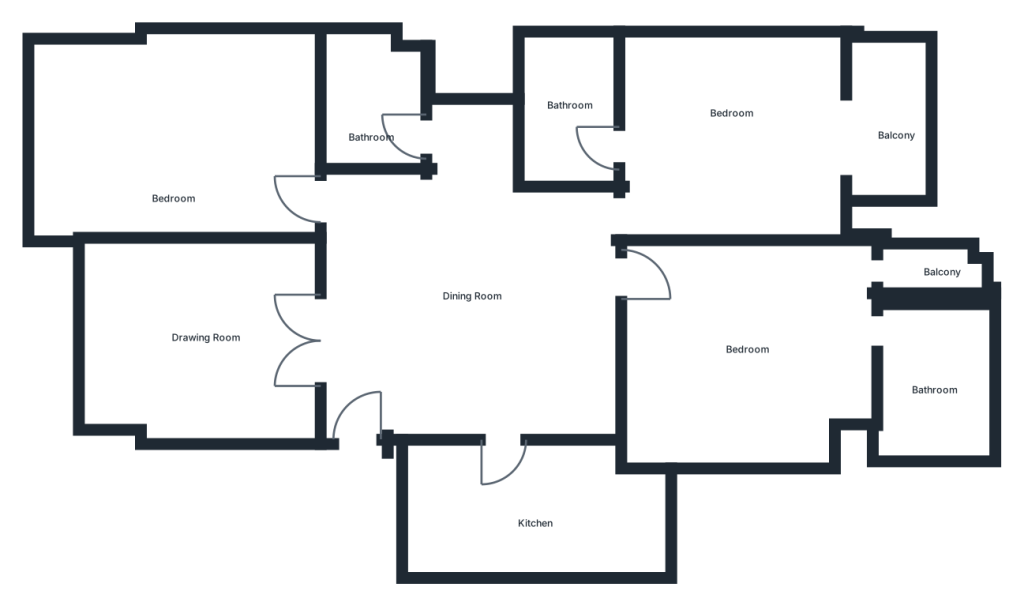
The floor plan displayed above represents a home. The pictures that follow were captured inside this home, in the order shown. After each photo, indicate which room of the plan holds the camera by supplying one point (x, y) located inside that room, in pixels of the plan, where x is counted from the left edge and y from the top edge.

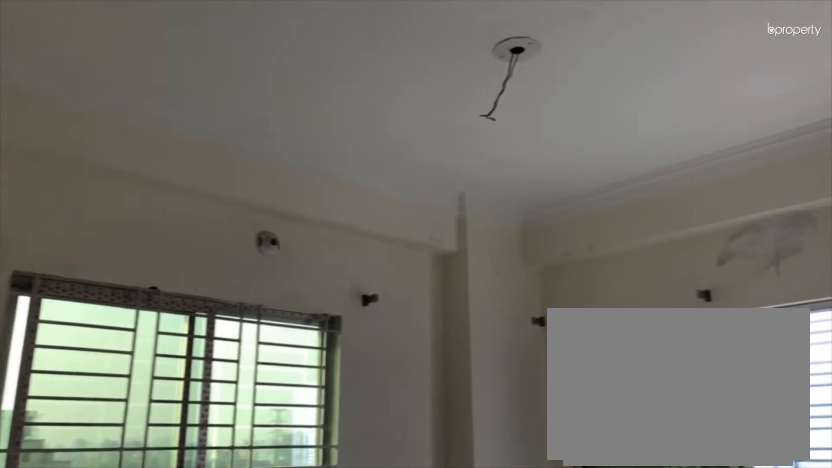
(731, 146)
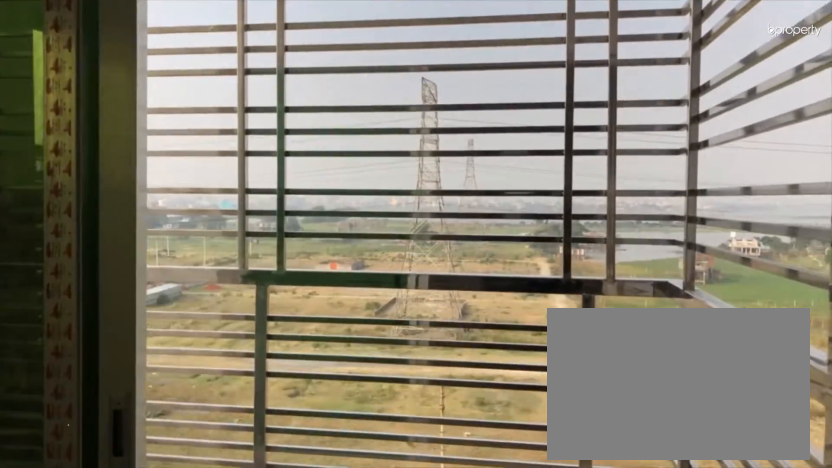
(902, 133)
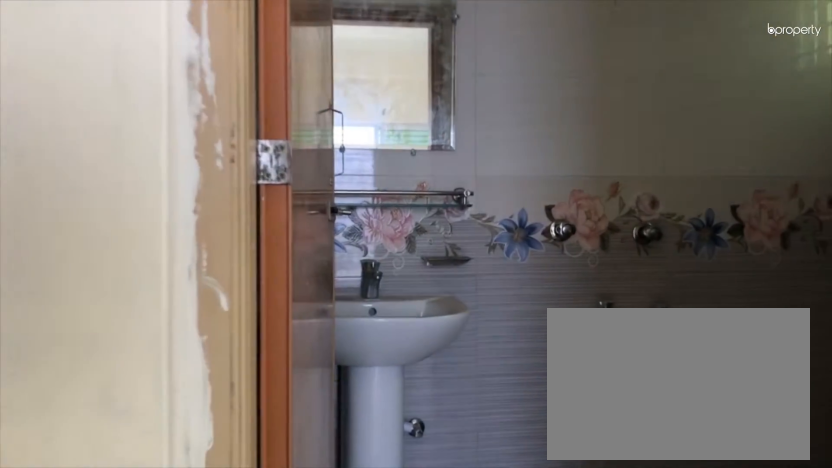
(575, 114)
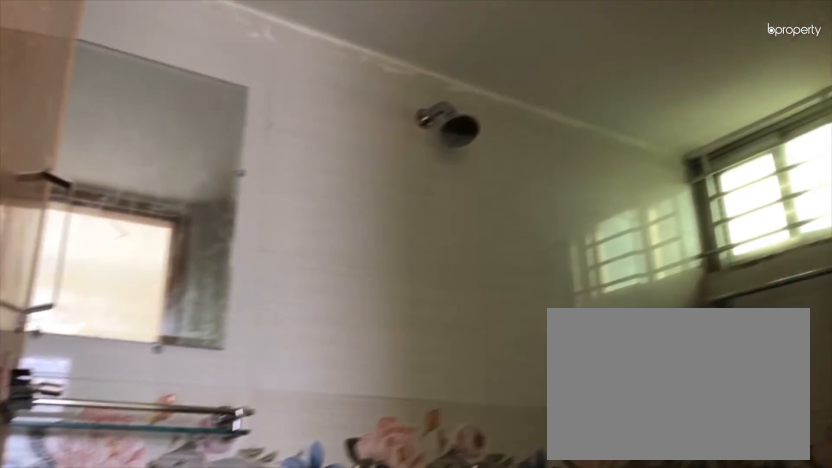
(575, 114)
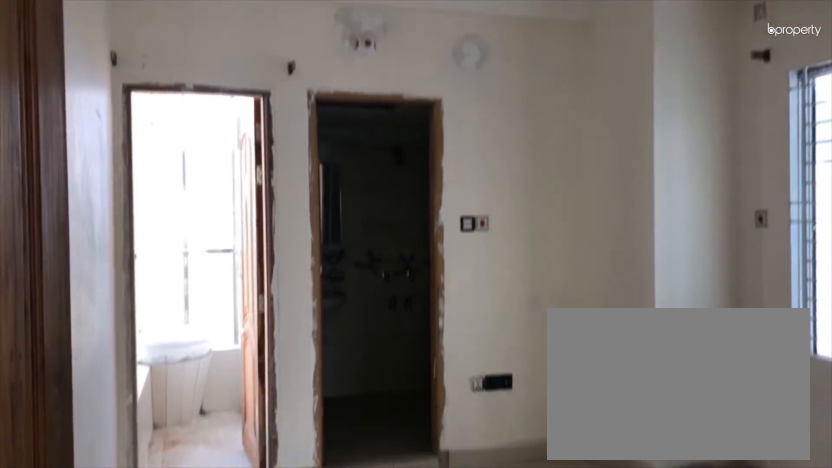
(764, 359)
